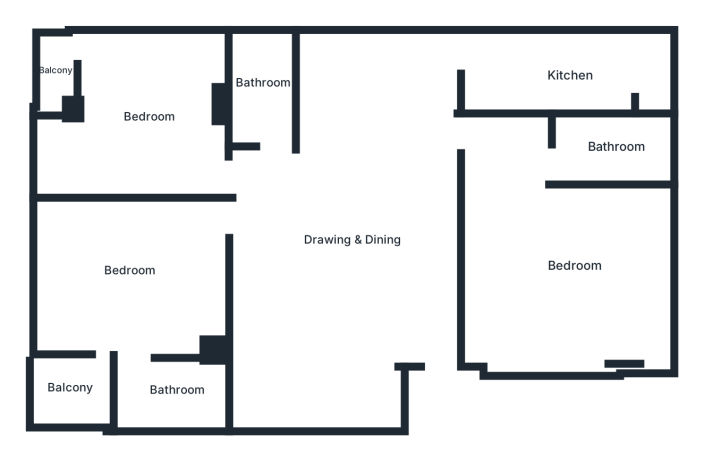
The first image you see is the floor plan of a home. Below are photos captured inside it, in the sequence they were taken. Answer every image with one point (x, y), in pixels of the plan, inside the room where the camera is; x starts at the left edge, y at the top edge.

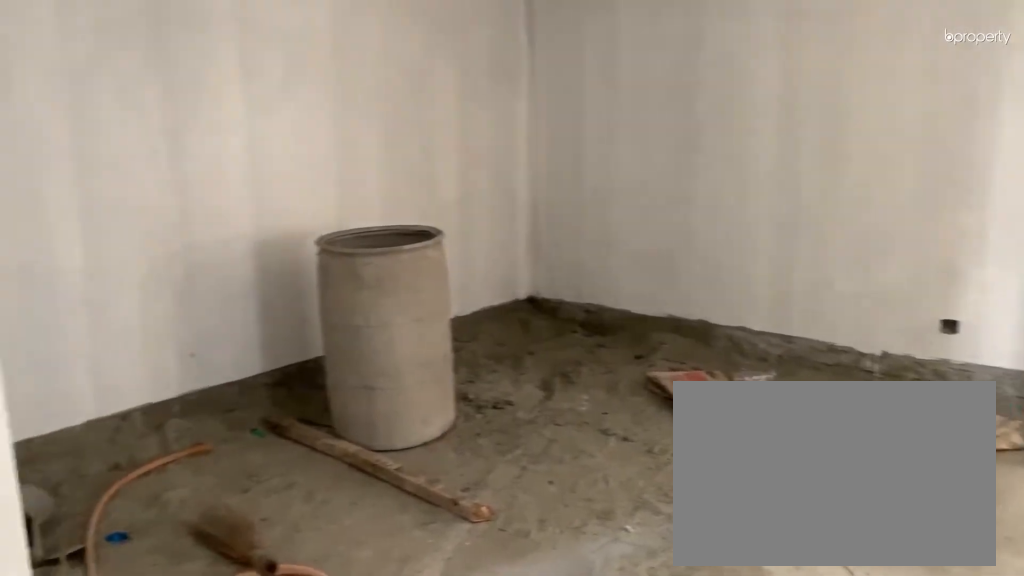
(354, 239)
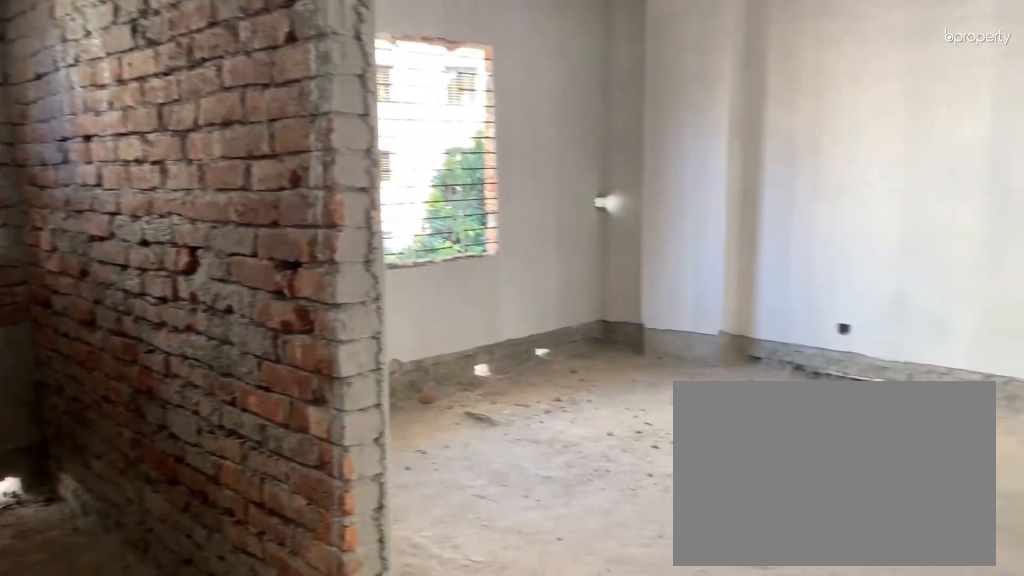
(574, 264)
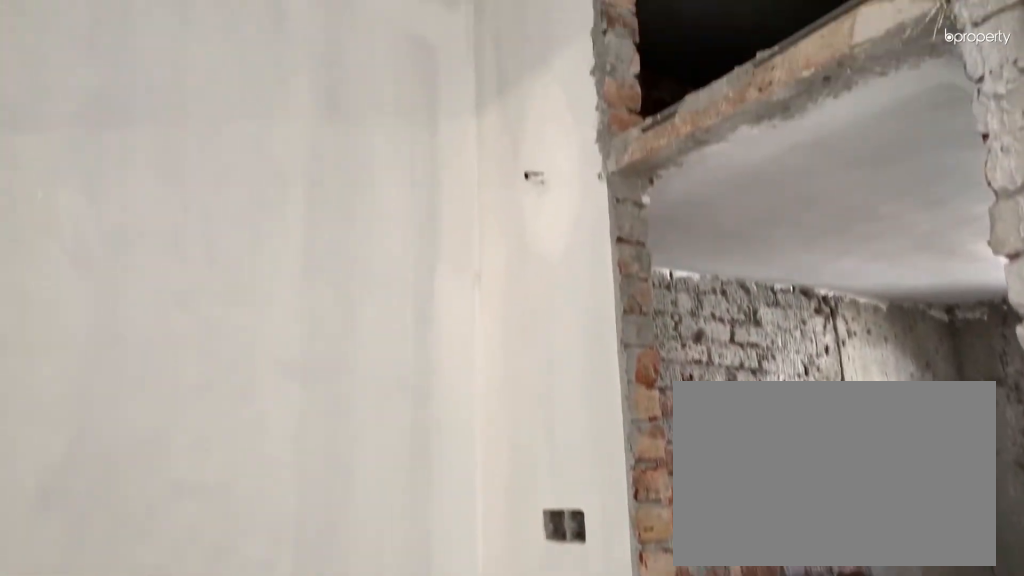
(574, 264)
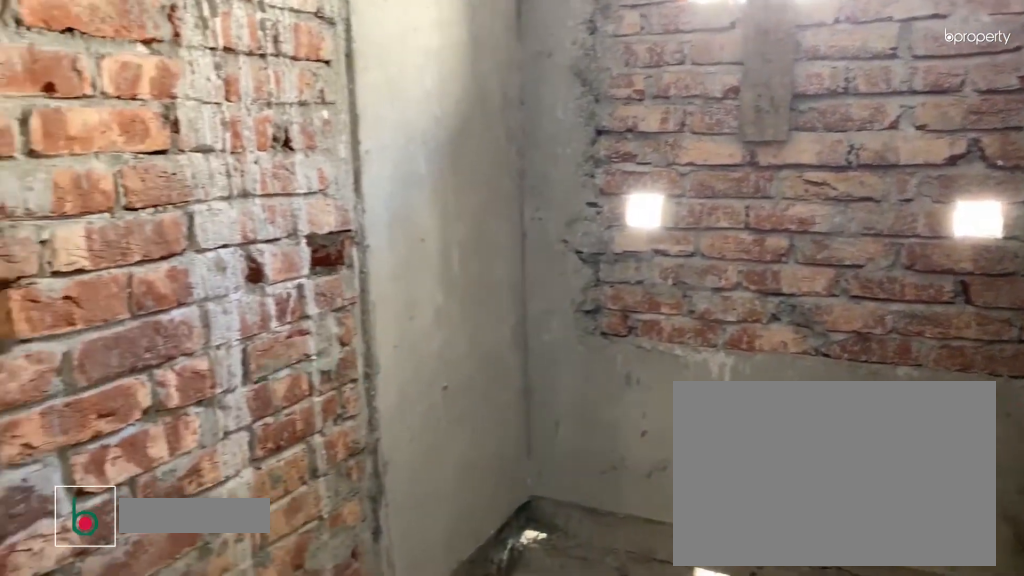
(618, 143)
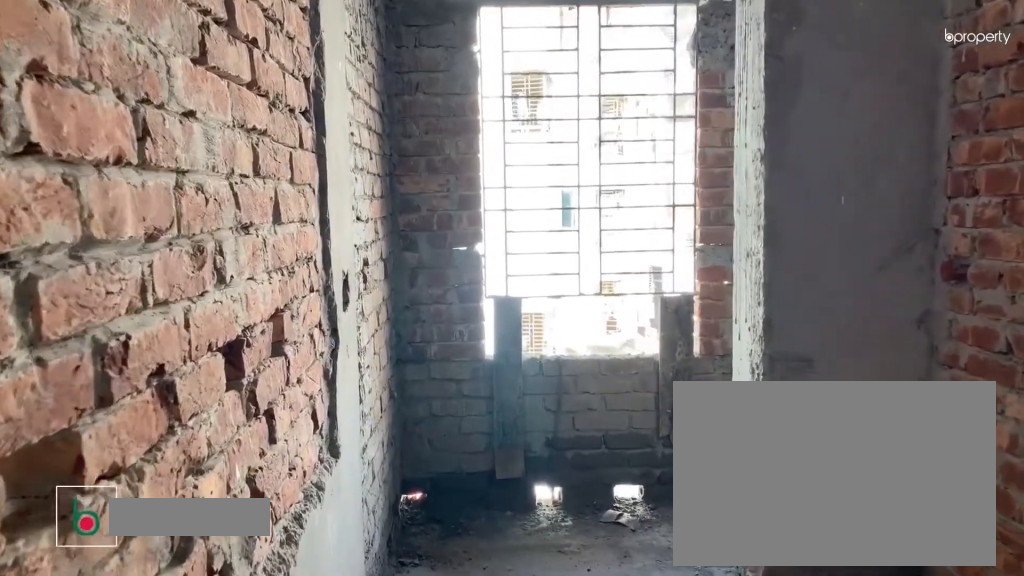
(564, 76)
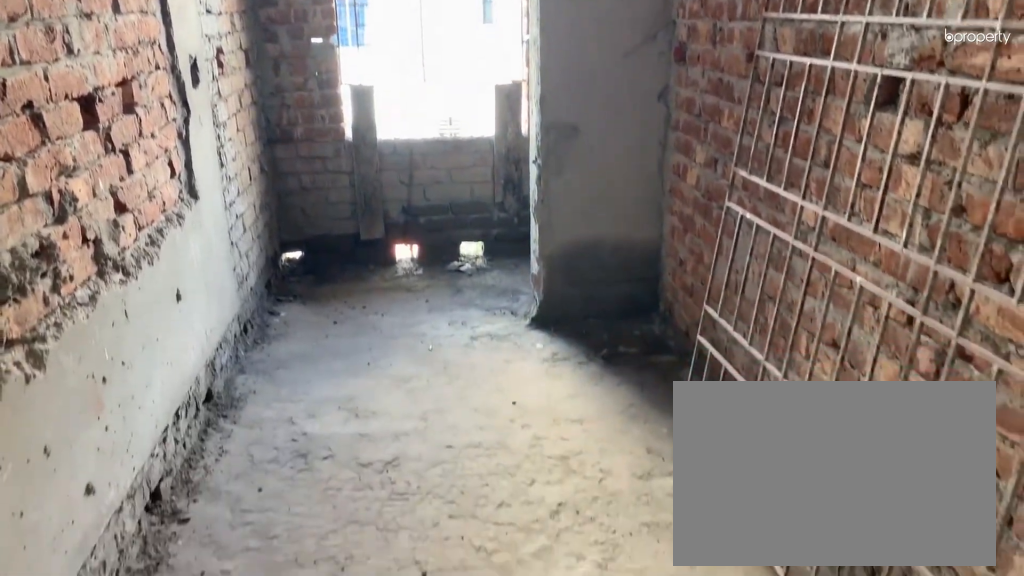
(564, 76)
